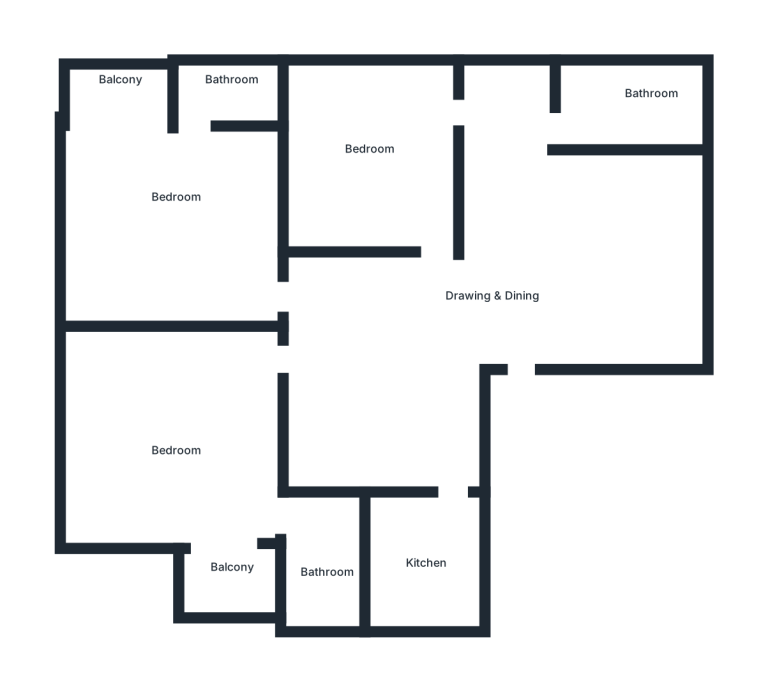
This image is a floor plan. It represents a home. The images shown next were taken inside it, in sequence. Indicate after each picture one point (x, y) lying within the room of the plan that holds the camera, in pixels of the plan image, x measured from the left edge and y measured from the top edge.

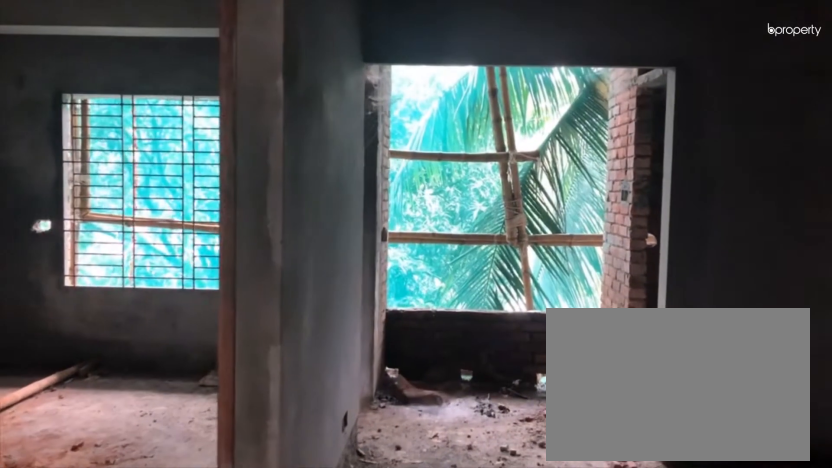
(553, 268)
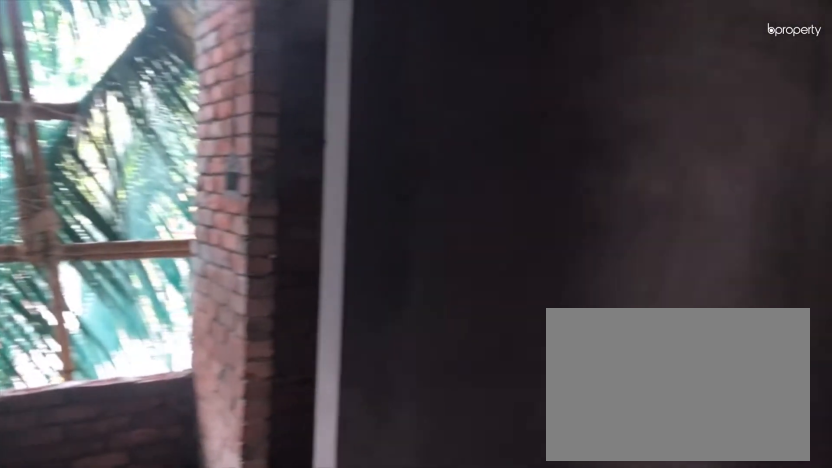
(553, 268)
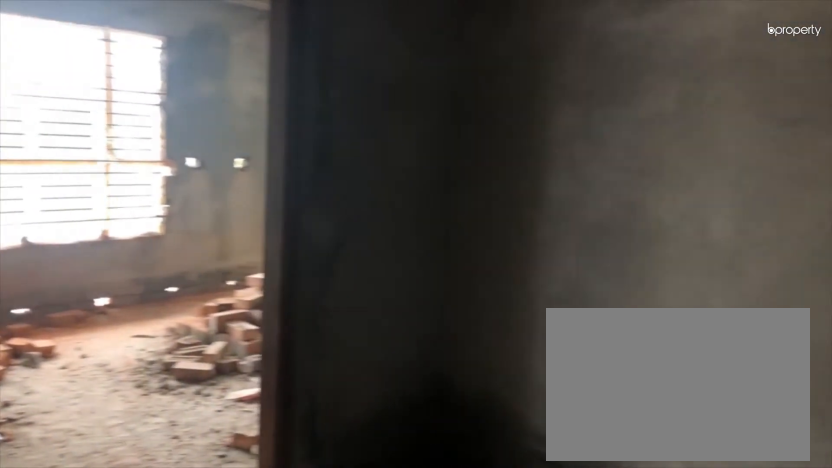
(432, 330)
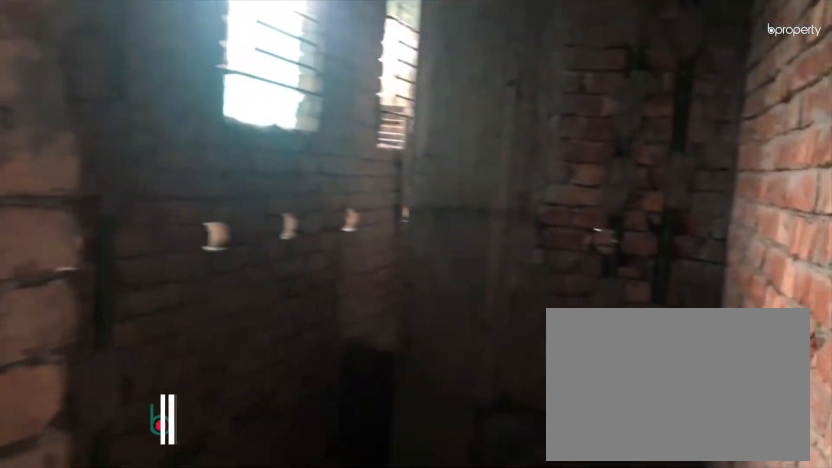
(615, 120)
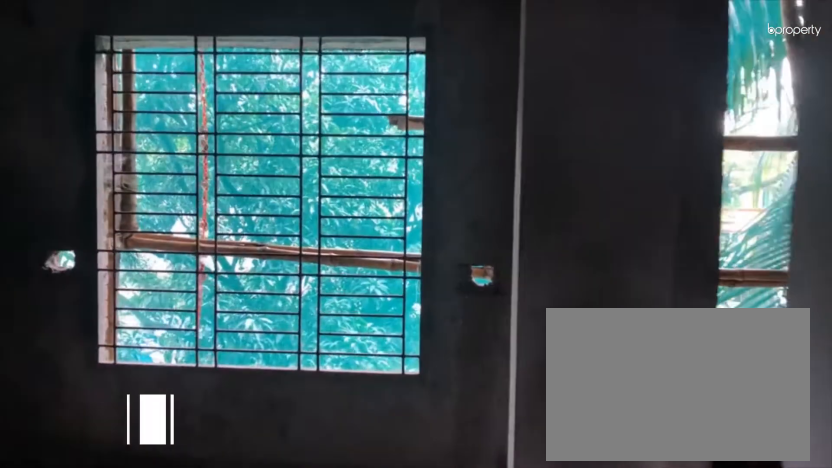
(370, 153)
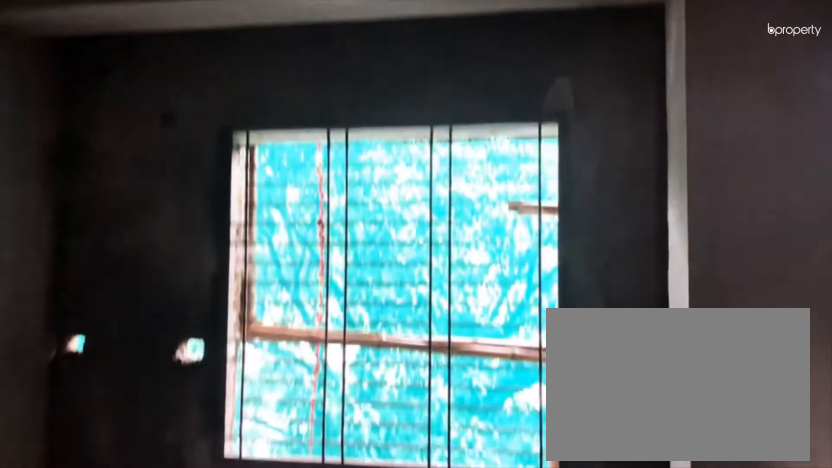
(379, 161)
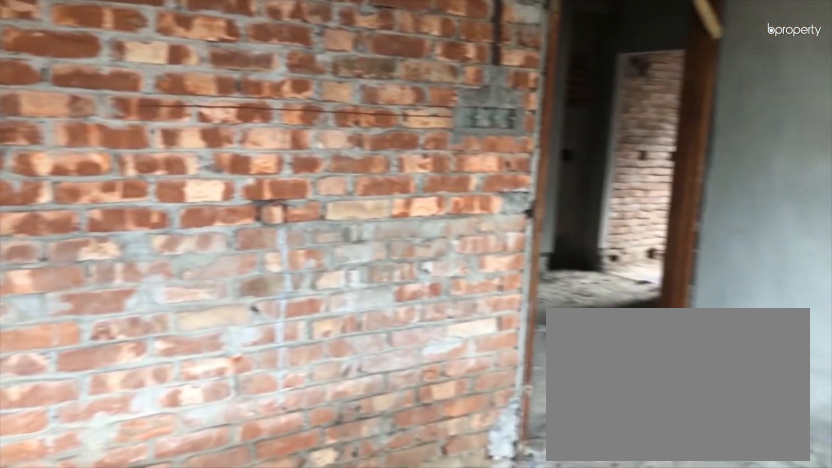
(182, 196)
